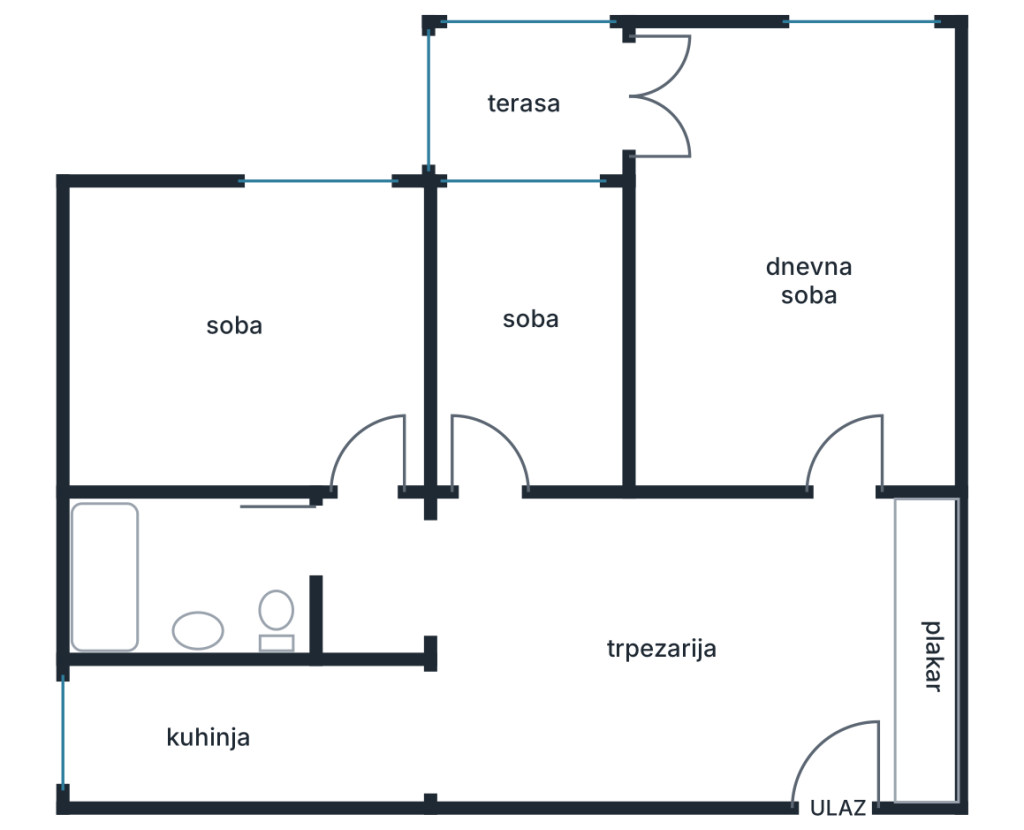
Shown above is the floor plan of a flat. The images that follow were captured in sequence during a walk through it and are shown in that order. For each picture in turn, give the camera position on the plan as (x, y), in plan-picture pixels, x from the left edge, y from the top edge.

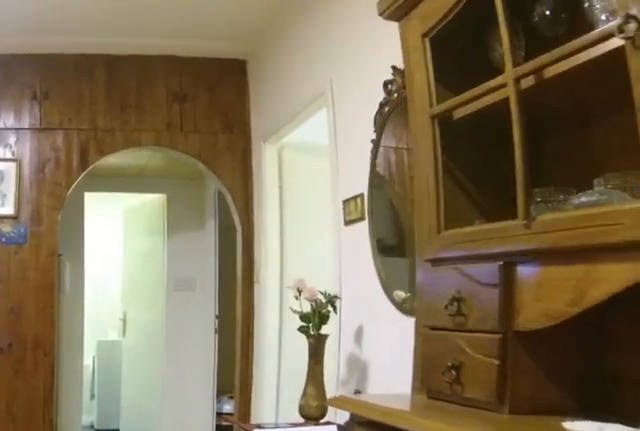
(742, 529)
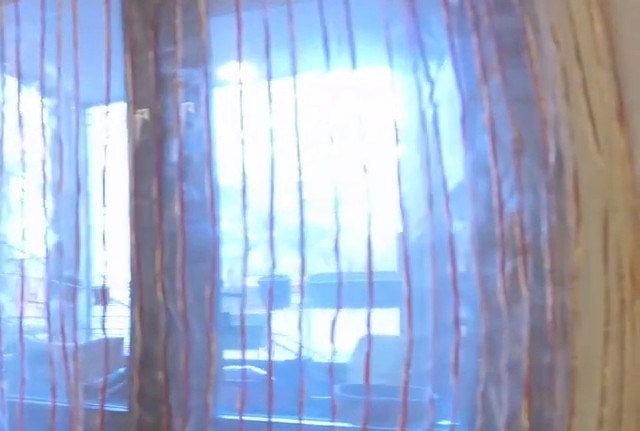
(534, 275)
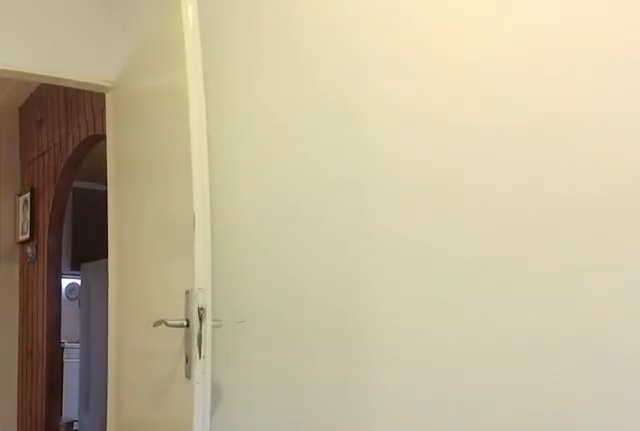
(534, 235)
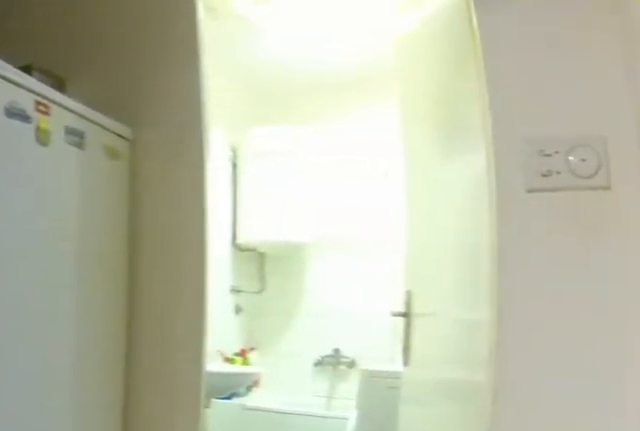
(484, 546)
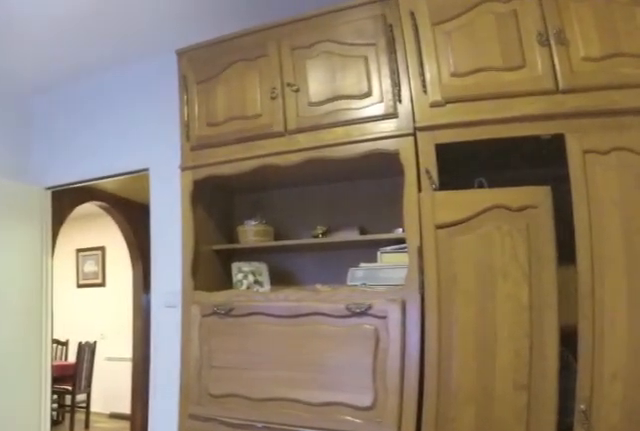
(240, 233)
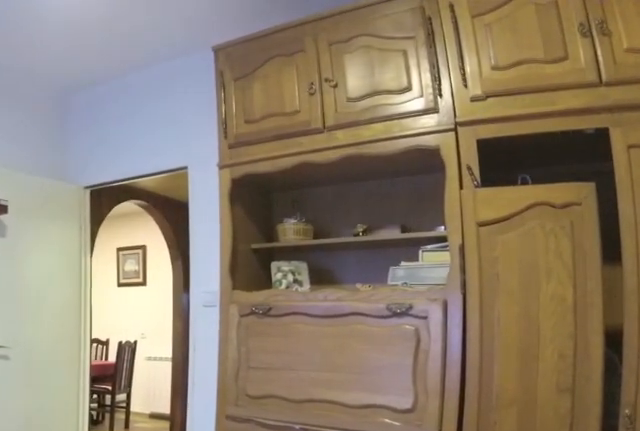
(250, 248)
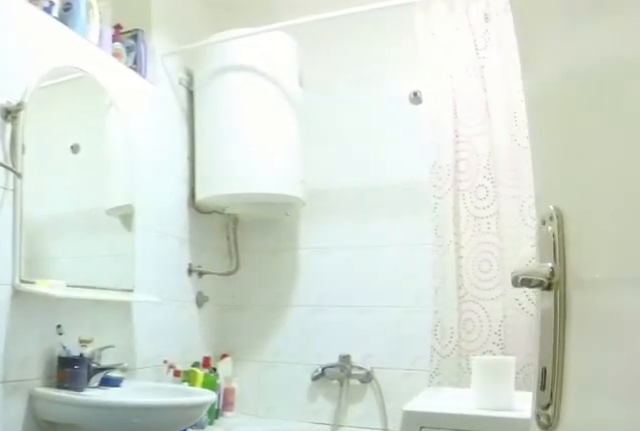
(365, 508)
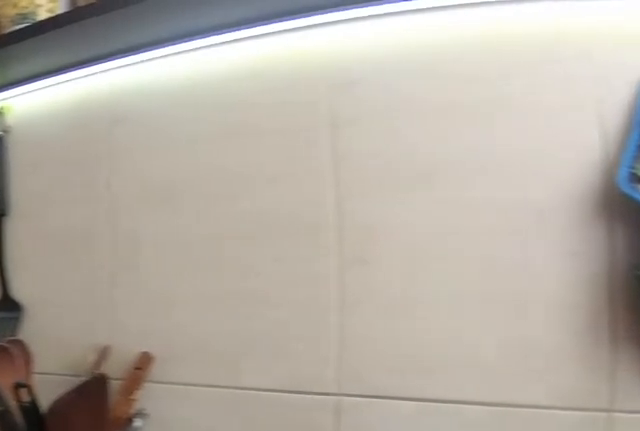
(86, 701)
